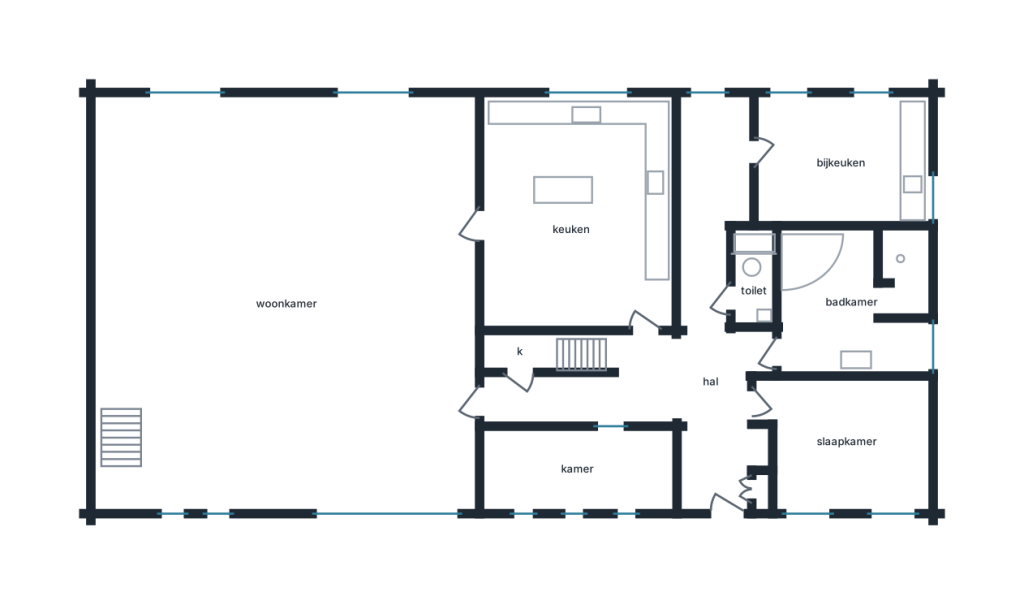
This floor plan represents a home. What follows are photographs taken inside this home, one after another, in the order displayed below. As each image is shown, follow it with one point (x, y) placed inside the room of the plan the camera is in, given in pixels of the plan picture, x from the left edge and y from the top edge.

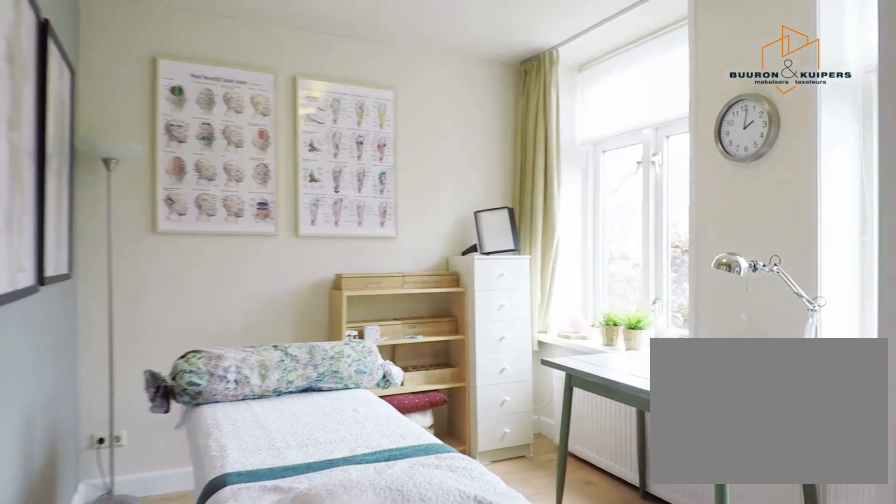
(847, 443)
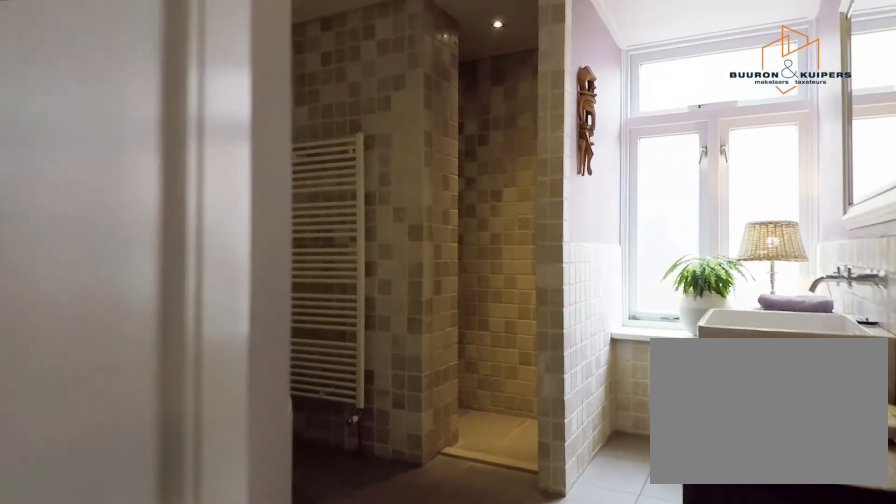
(852, 303)
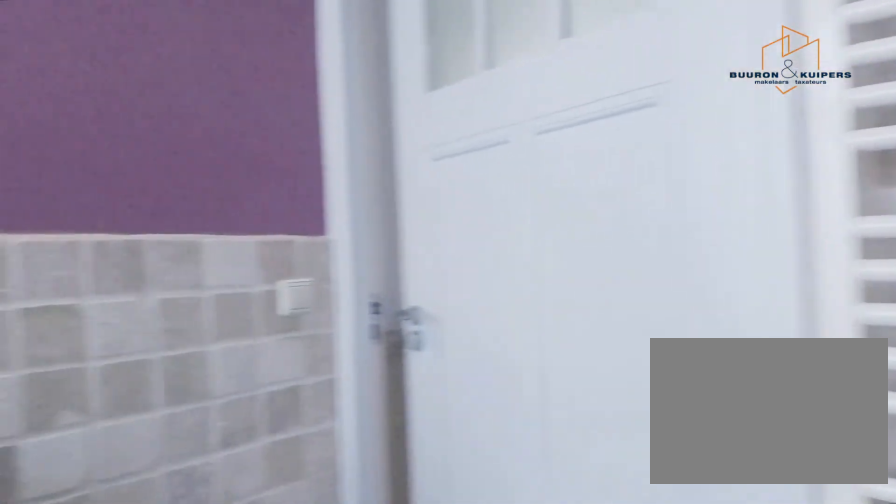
(852, 303)
